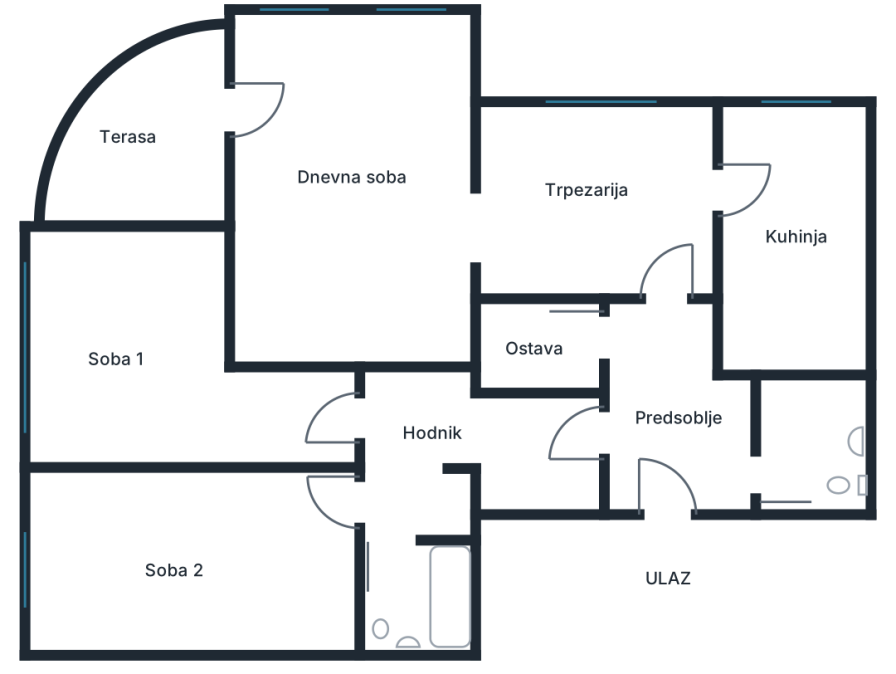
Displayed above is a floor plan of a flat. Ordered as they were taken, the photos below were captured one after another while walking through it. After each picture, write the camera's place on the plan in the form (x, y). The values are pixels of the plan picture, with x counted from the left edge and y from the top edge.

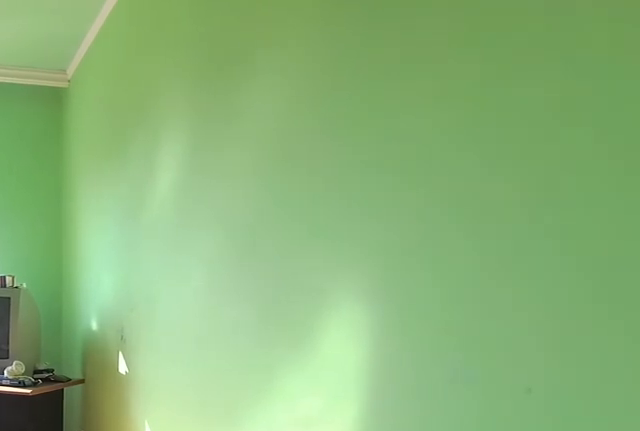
(292, 495)
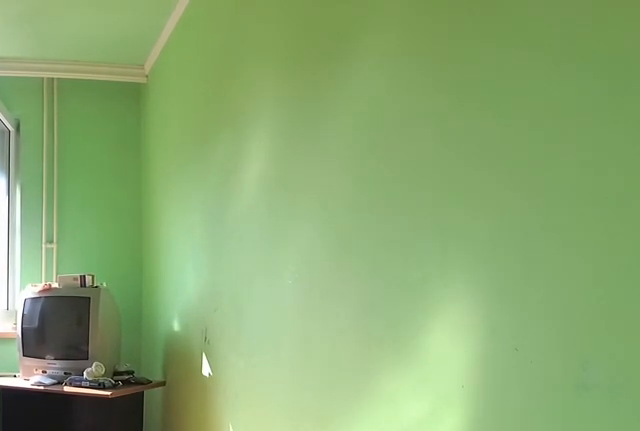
(292, 495)
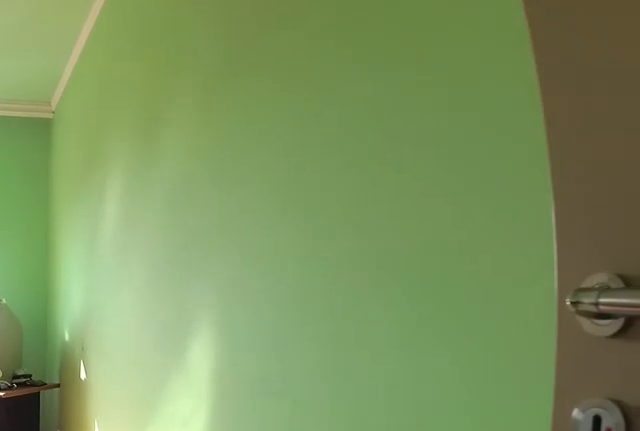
(329, 494)
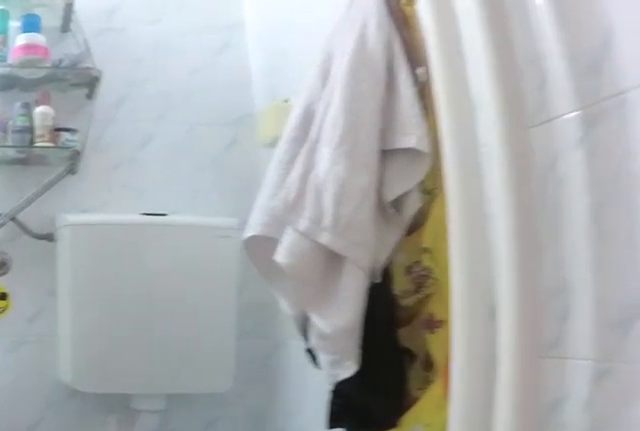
(395, 530)
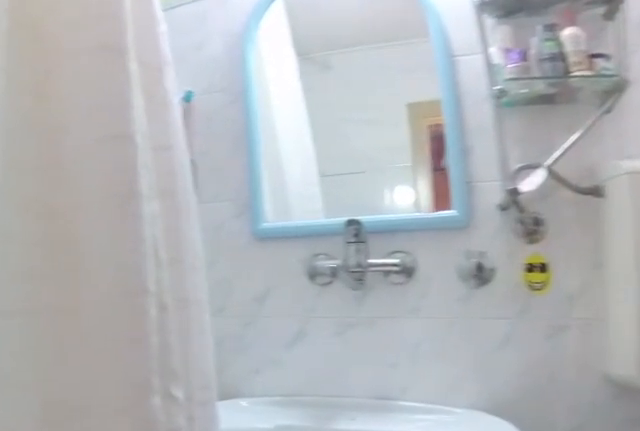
(394, 557)
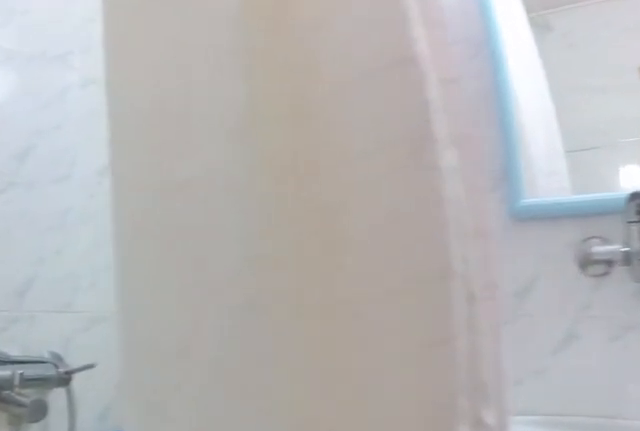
(395, 572)
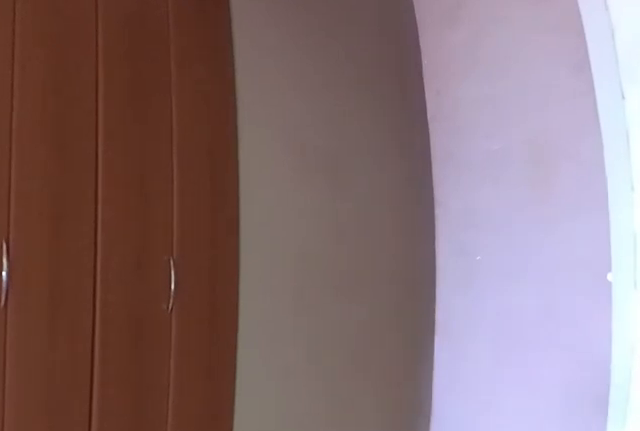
(411, 487)
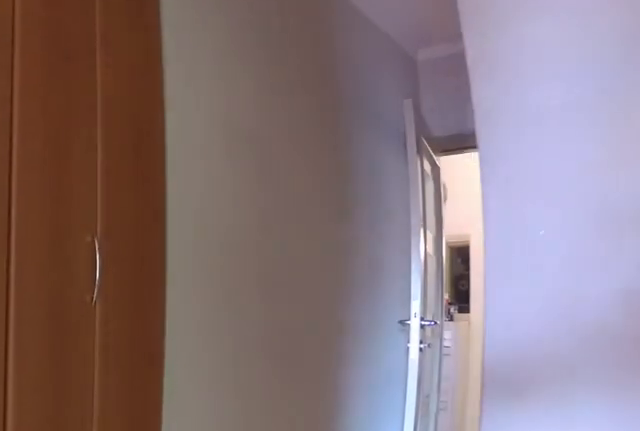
(411, 471)
